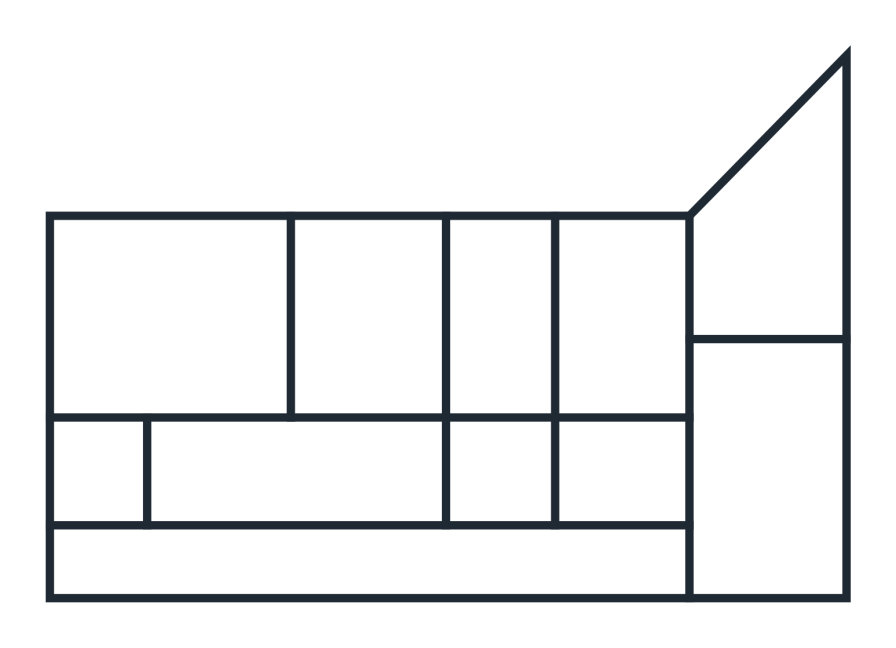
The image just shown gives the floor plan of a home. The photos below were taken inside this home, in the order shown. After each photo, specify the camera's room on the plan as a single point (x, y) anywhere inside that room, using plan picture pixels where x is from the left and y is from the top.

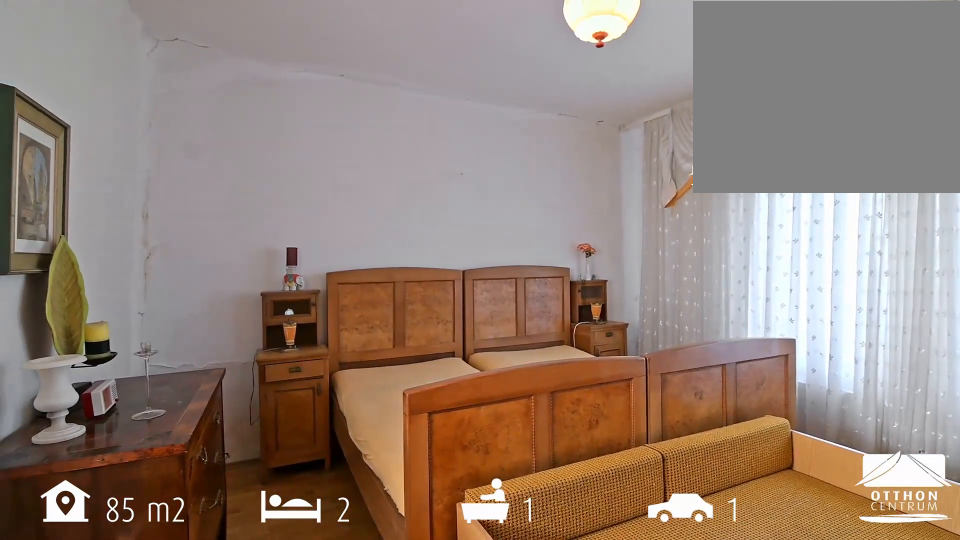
(174, 319)
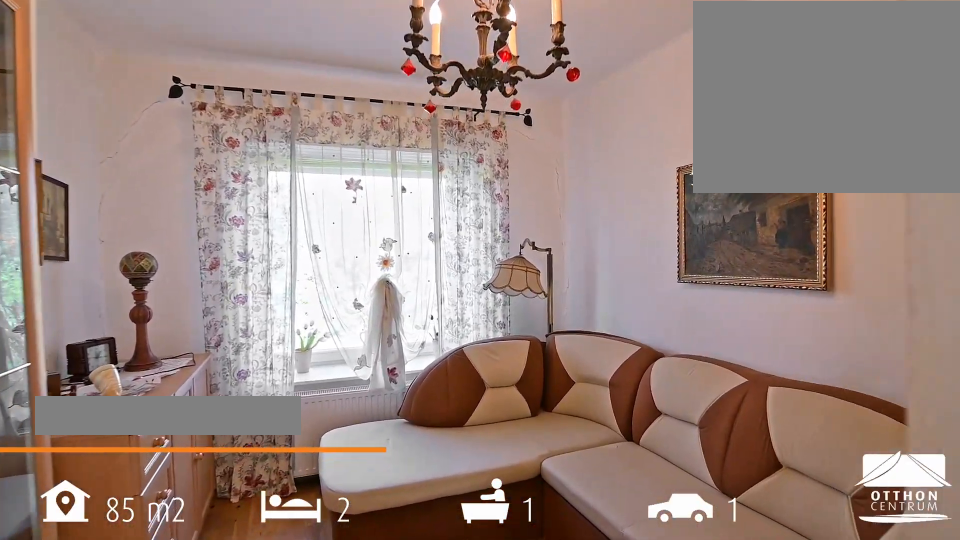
(373, 320)
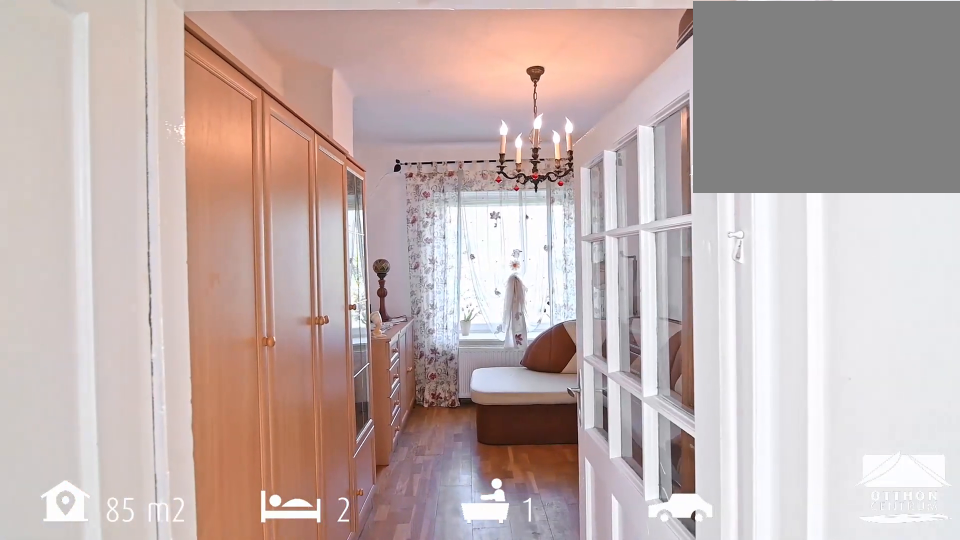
(373, 320)
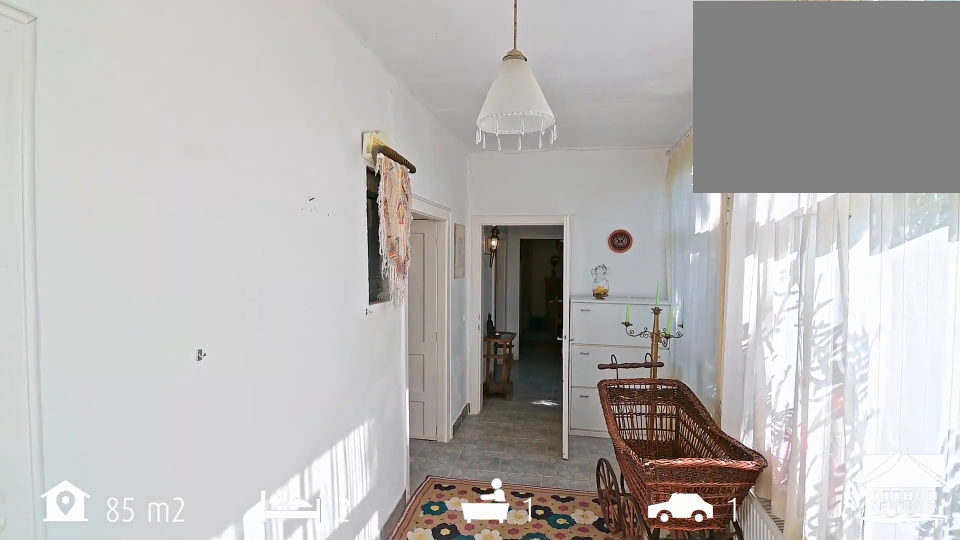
(303, 479)
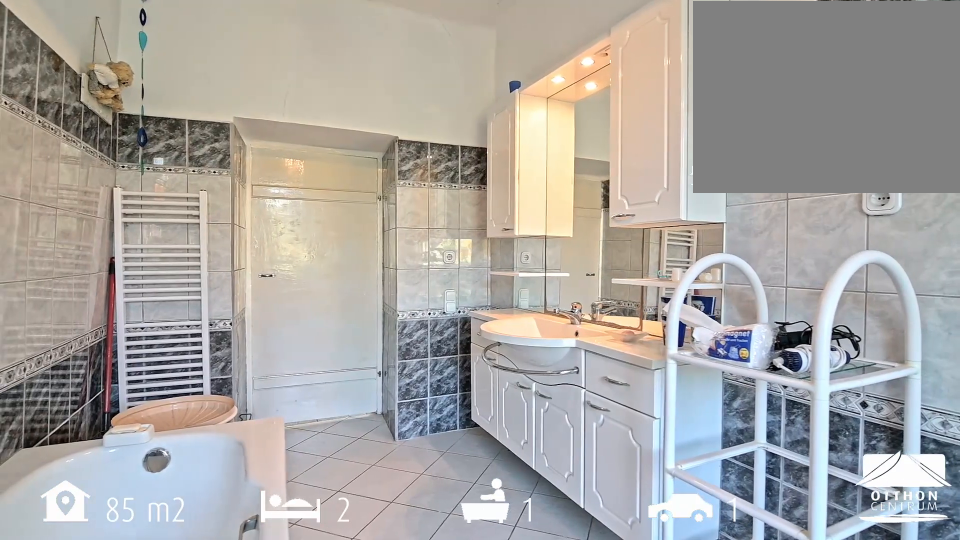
(502, 340)
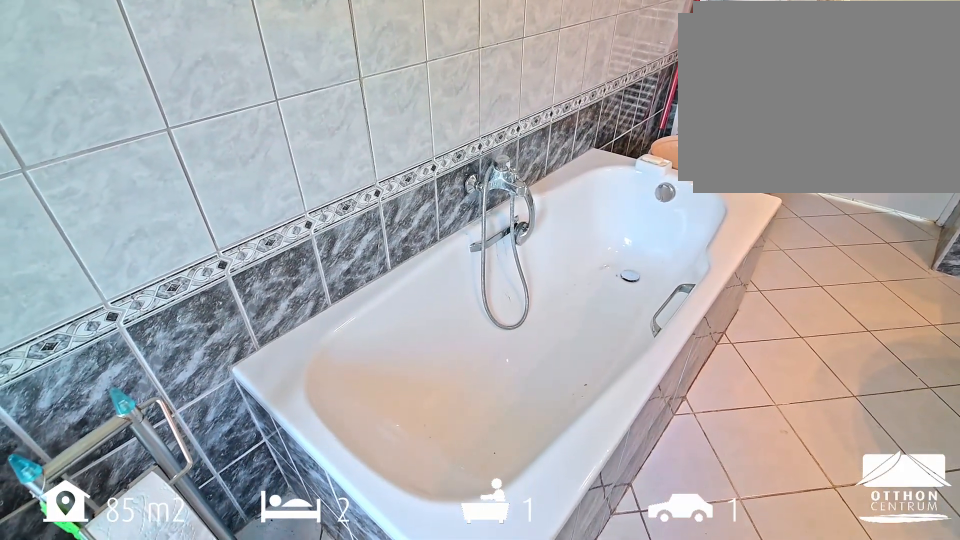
(502, 340)
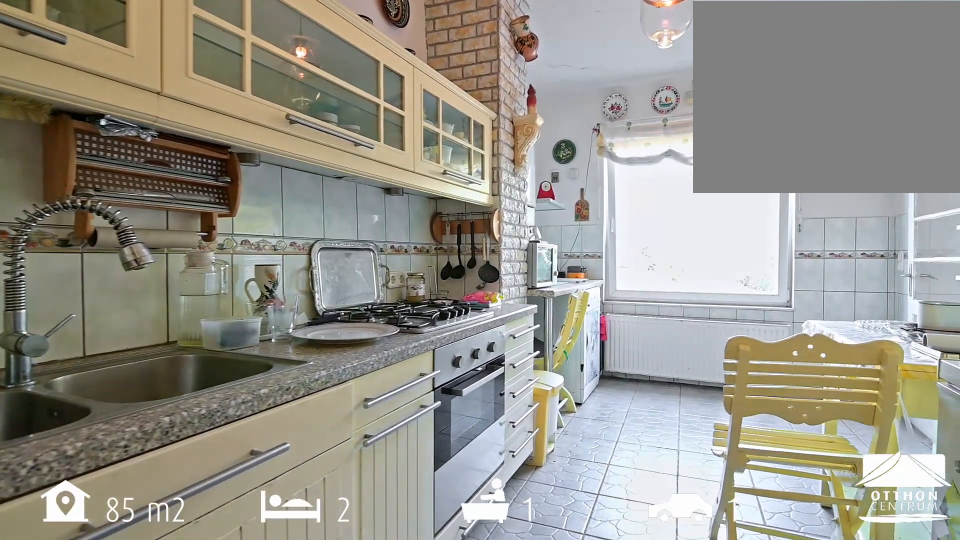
(626, 335)
